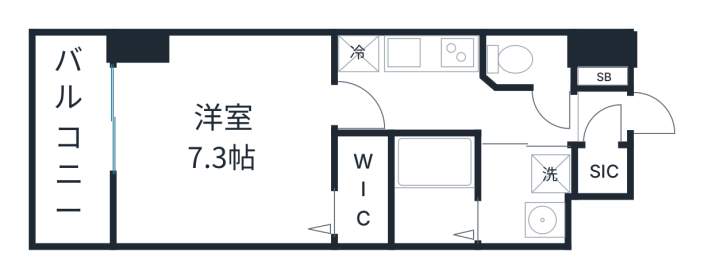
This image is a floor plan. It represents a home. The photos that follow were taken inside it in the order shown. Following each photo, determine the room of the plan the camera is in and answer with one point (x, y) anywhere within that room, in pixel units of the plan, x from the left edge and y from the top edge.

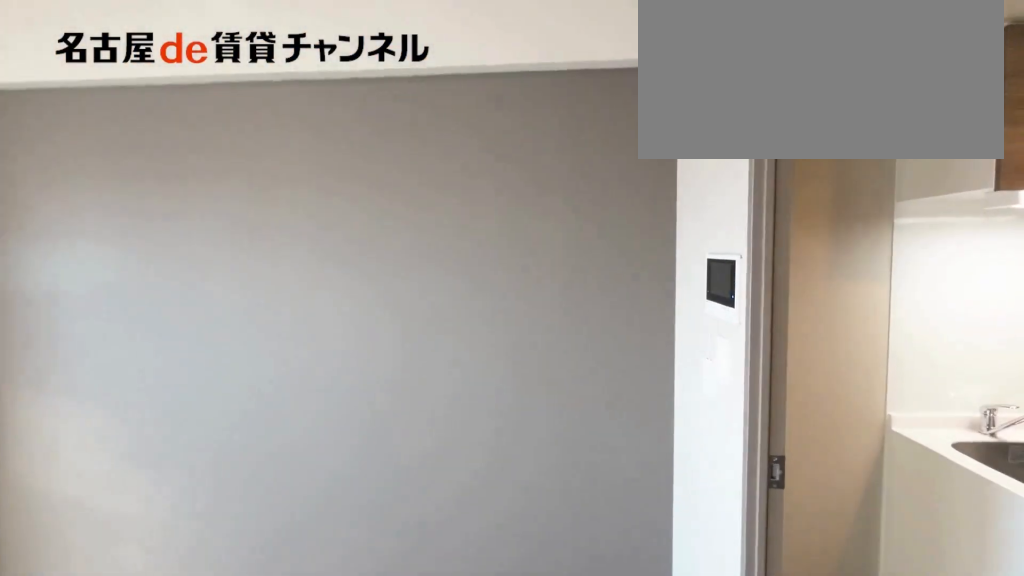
(226, 142)
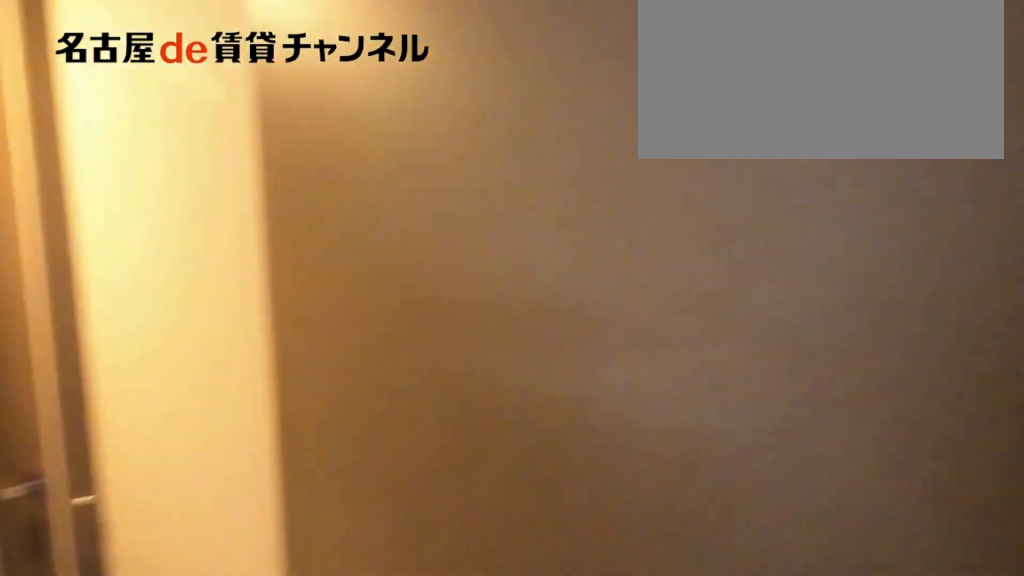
(453, 106)
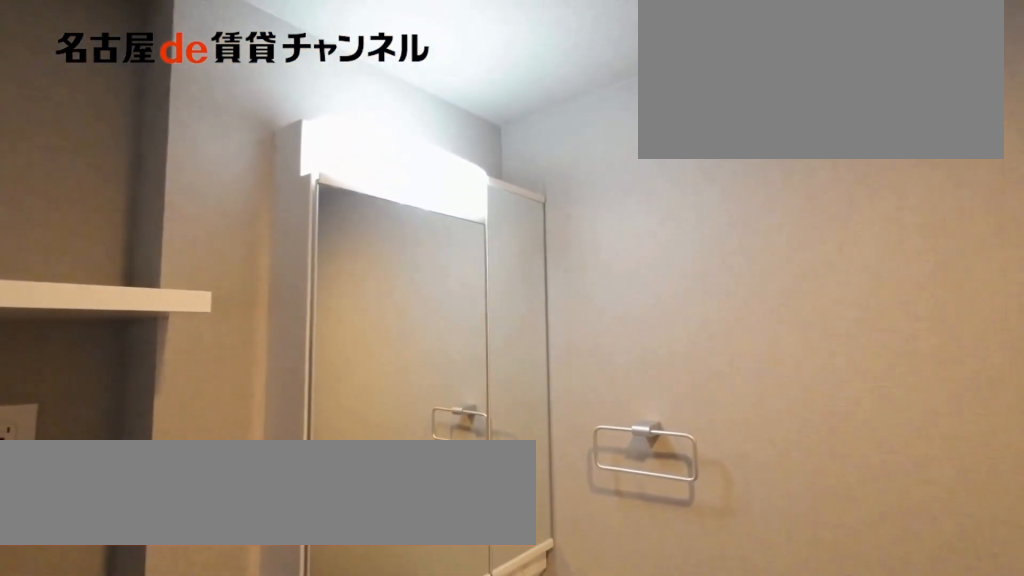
(526, 197)
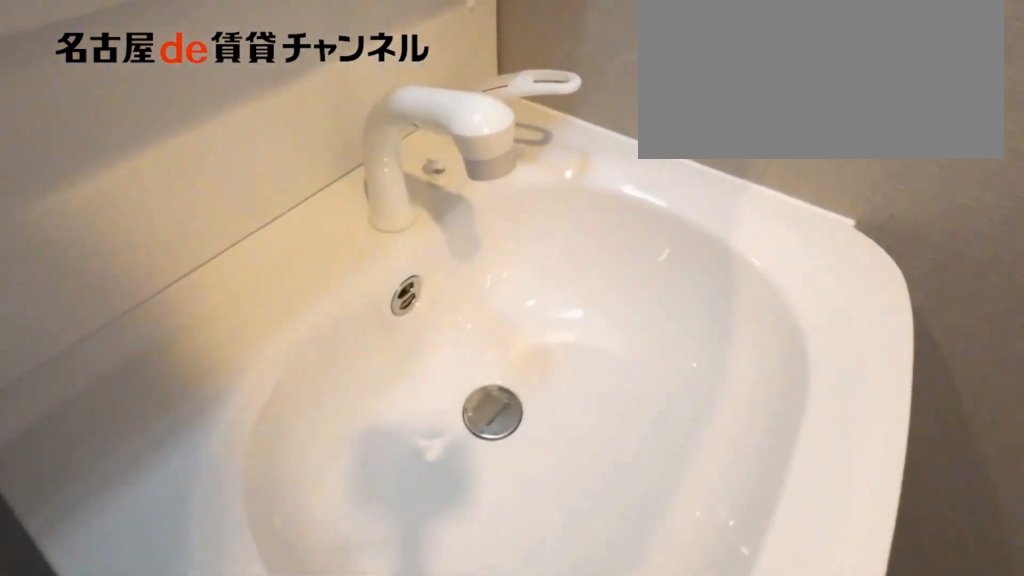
(526, 197)
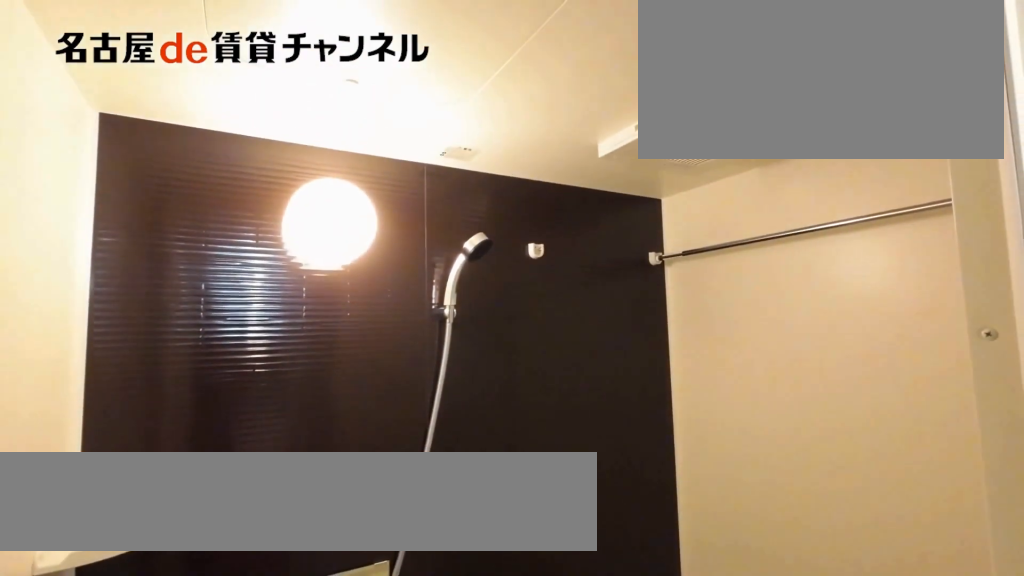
(434, 191)
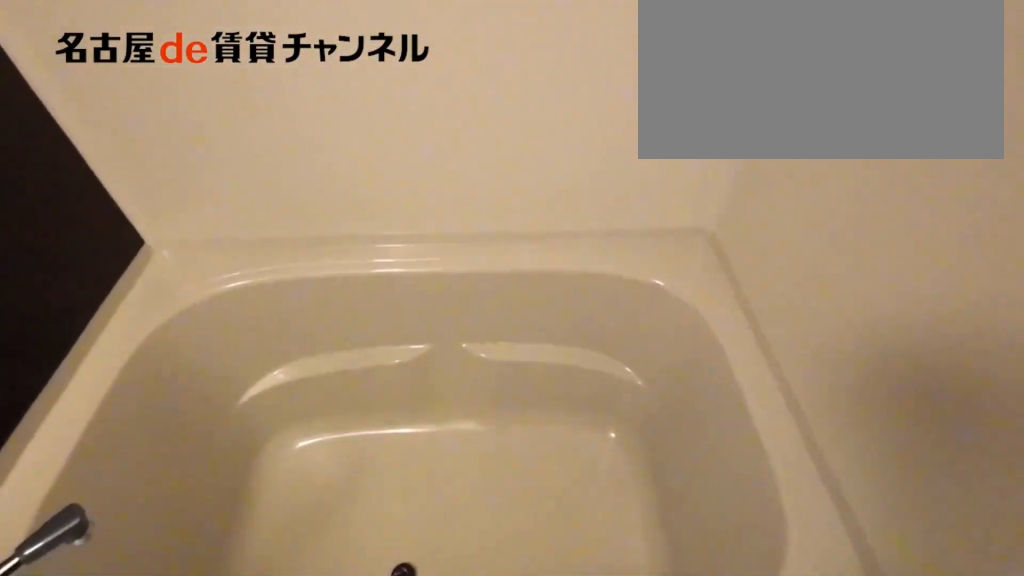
(434, 191)
